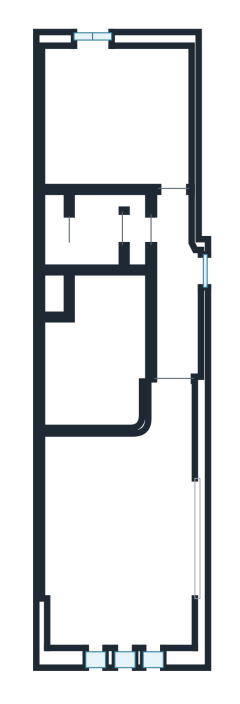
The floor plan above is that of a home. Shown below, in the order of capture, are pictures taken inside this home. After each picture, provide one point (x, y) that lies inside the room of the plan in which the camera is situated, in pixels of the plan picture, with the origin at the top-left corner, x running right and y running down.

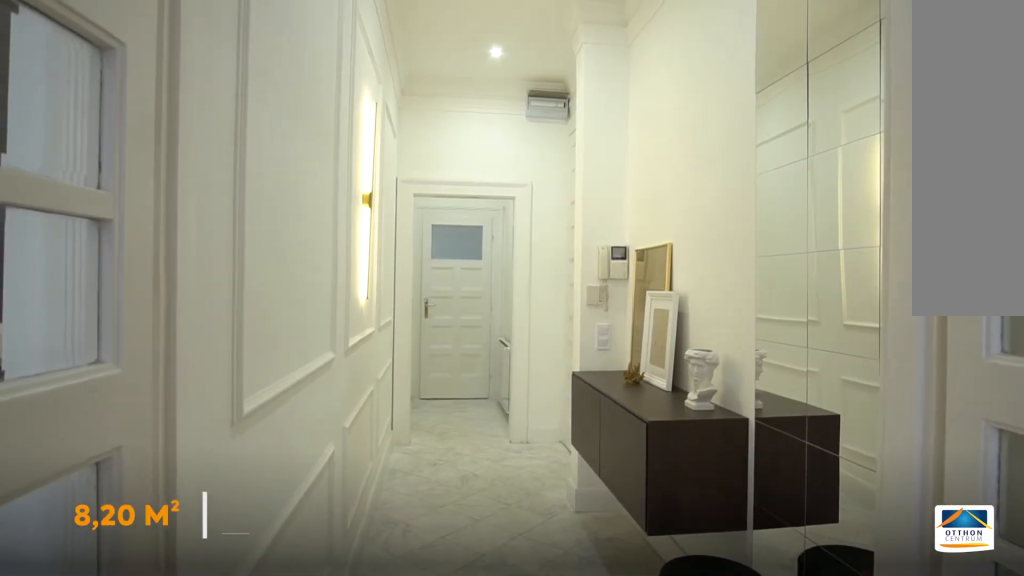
(178, 296)
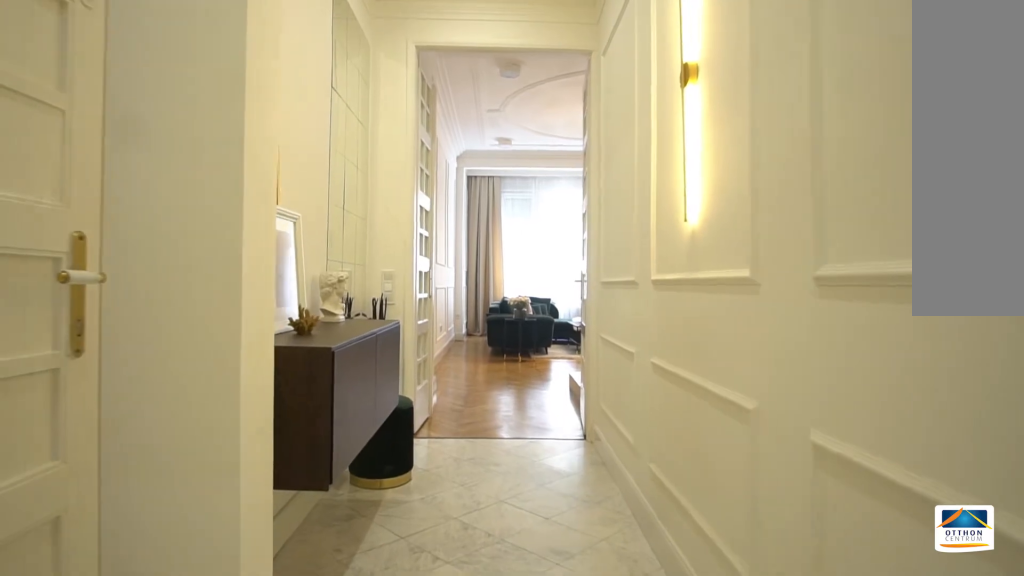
(178, 296)
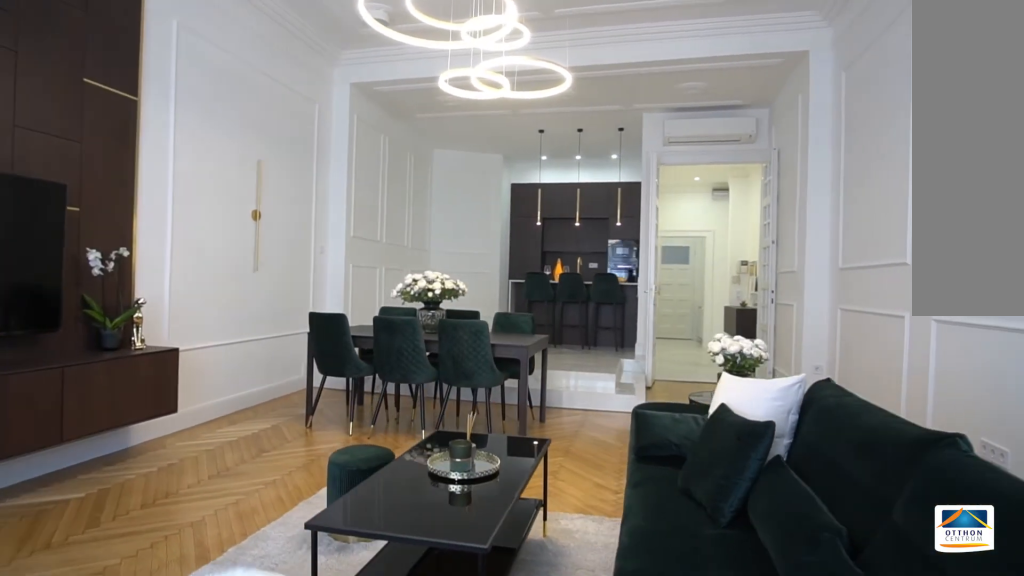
(117, 537)
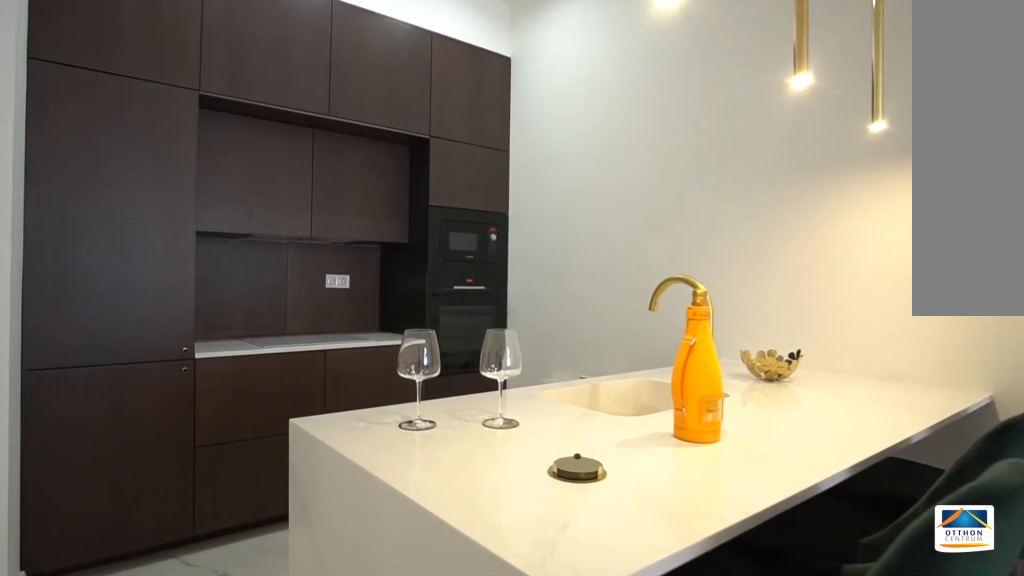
(101, 356)
